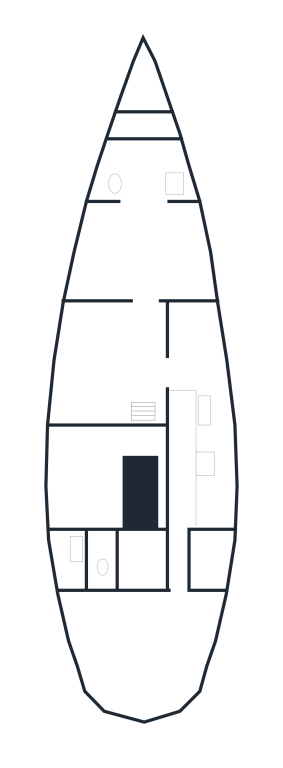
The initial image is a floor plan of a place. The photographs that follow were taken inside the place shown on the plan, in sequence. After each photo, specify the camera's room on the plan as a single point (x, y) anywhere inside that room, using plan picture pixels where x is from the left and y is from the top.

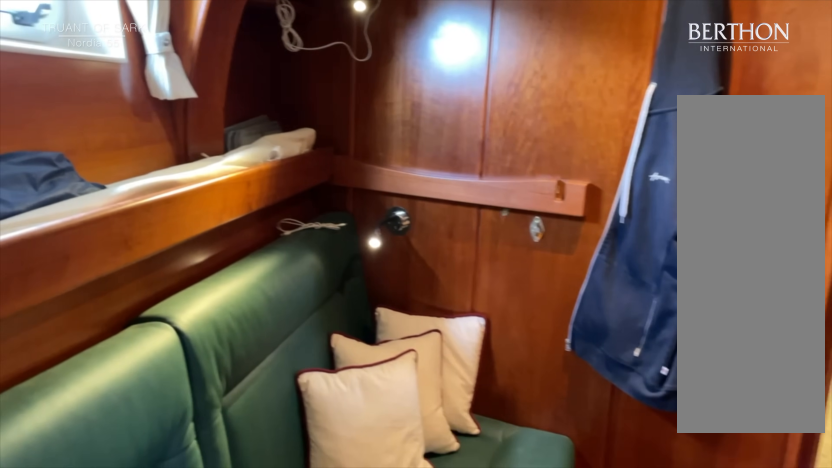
(140, 253)
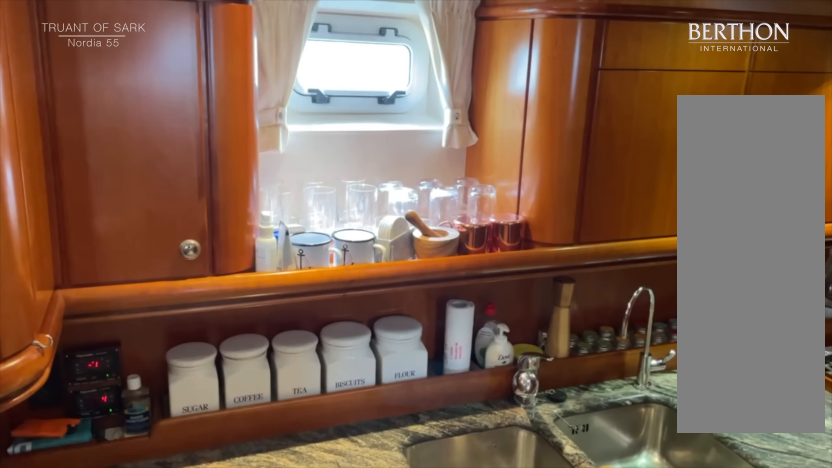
(202, 451)
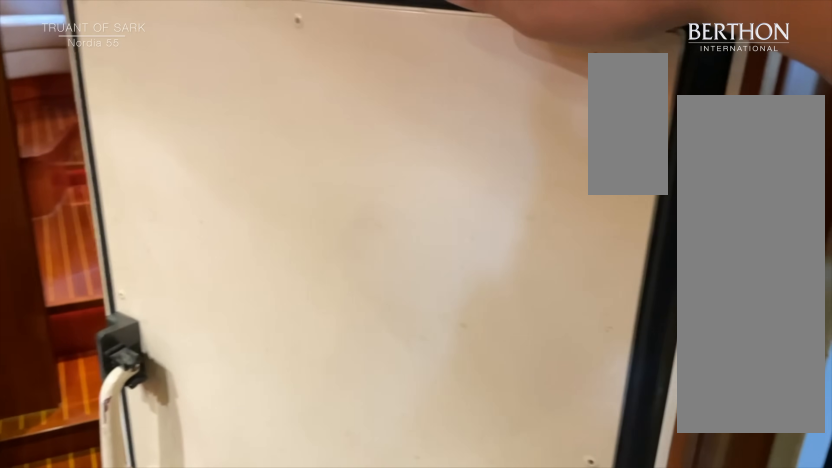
(202, 451)
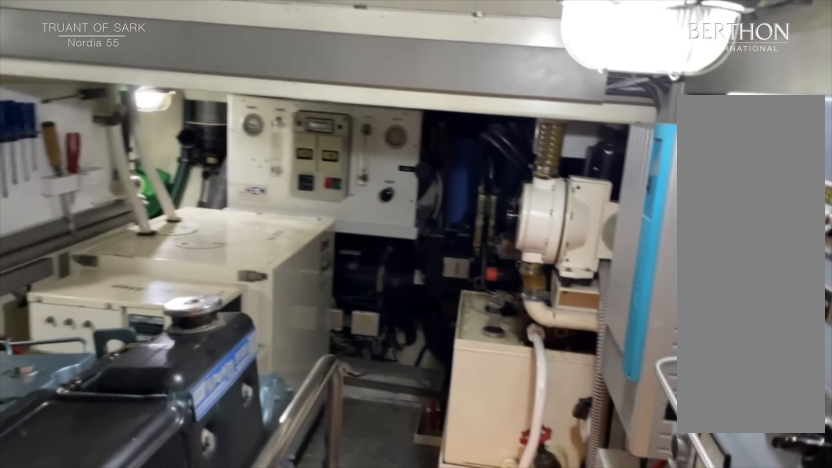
(106, 483)
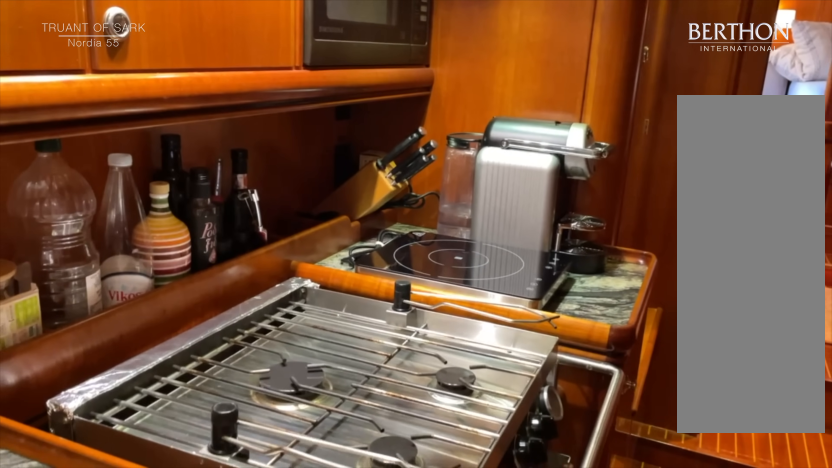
(202, 450)
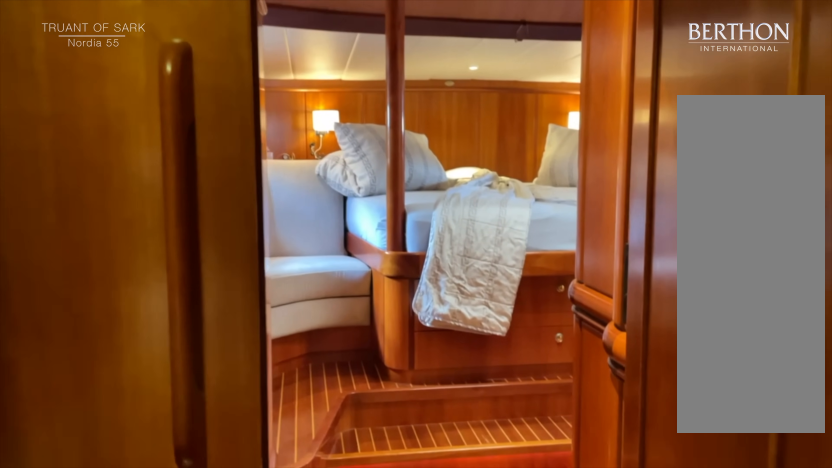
(202, 450)
